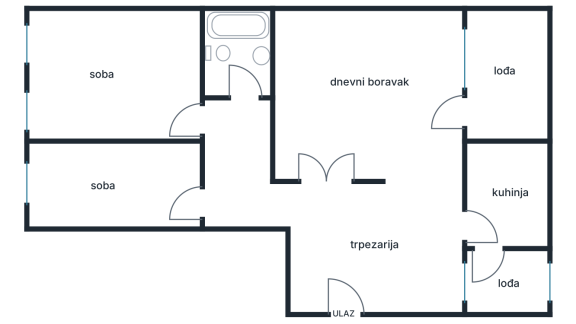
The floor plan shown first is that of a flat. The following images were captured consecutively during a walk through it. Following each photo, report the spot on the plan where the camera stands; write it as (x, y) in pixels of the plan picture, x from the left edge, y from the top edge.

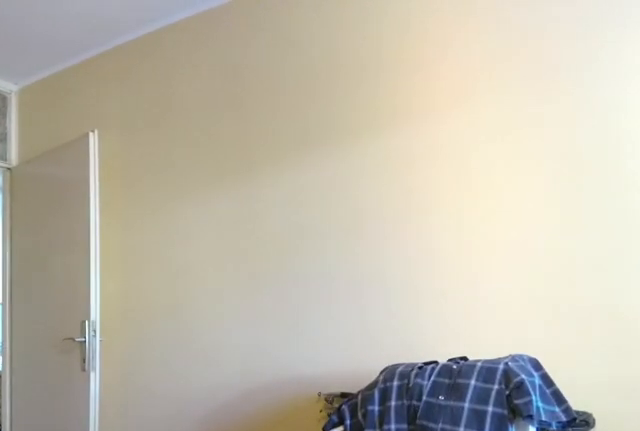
(128, 69)
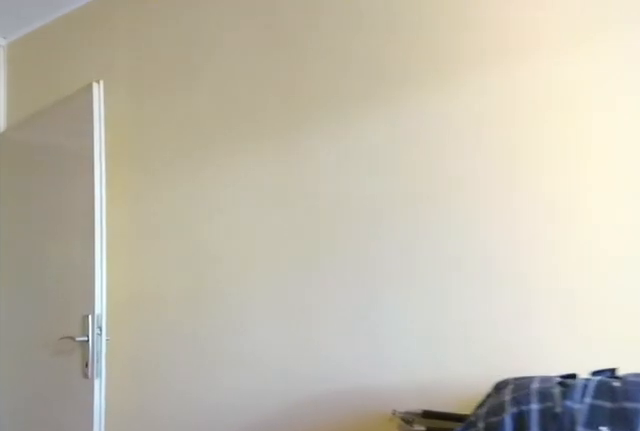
(135, 83)
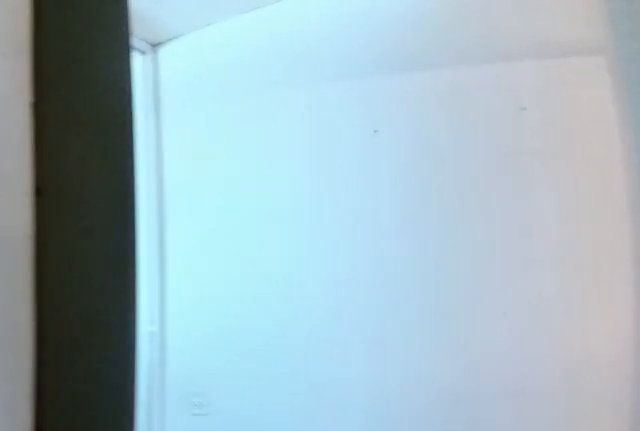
(232, 107)
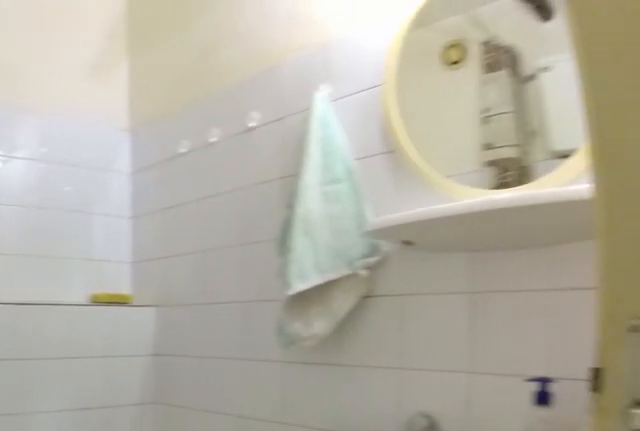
(232, 81)
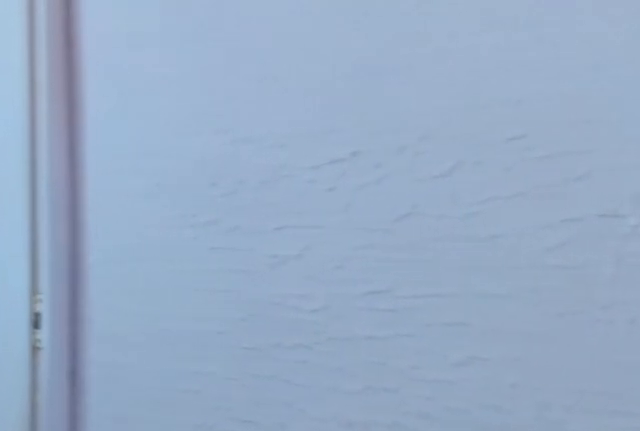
(241, 202)
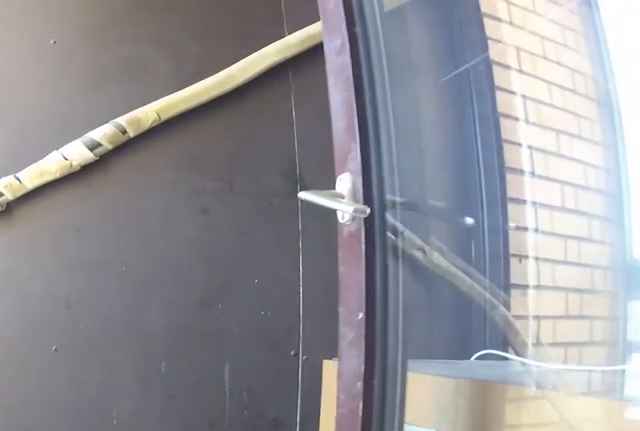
(480, 235)
